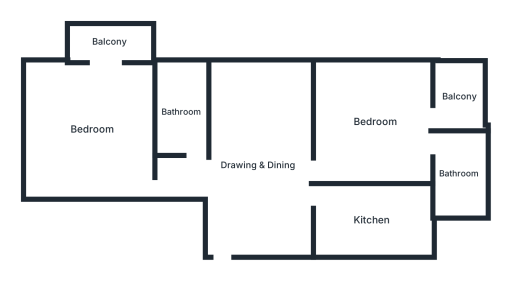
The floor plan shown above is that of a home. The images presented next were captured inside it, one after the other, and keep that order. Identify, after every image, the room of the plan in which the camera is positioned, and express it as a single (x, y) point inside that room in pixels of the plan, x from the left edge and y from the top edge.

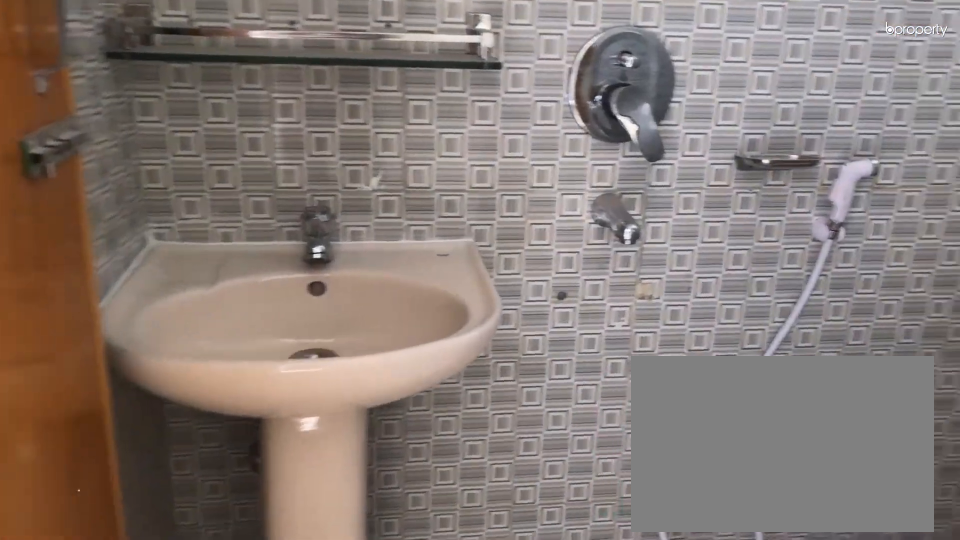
(457, 174)
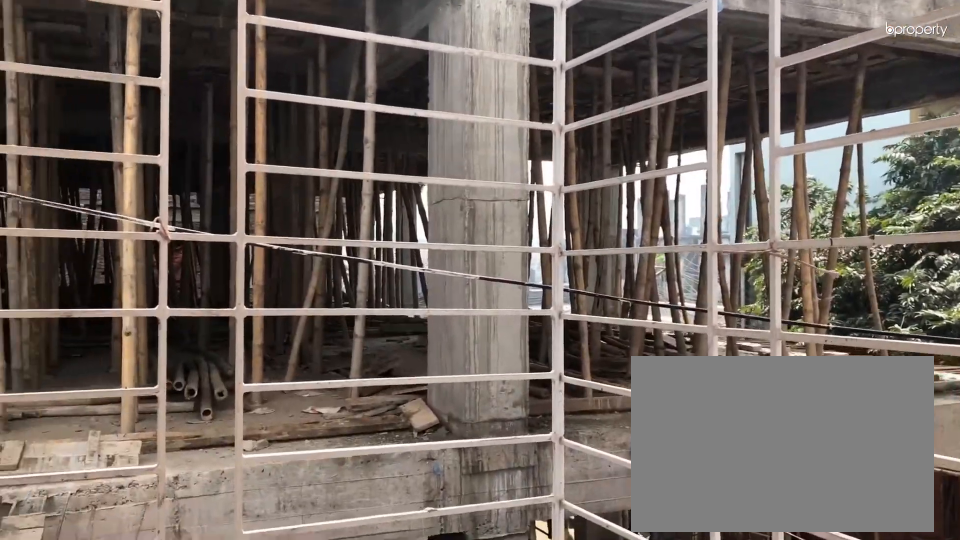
(458, 96)
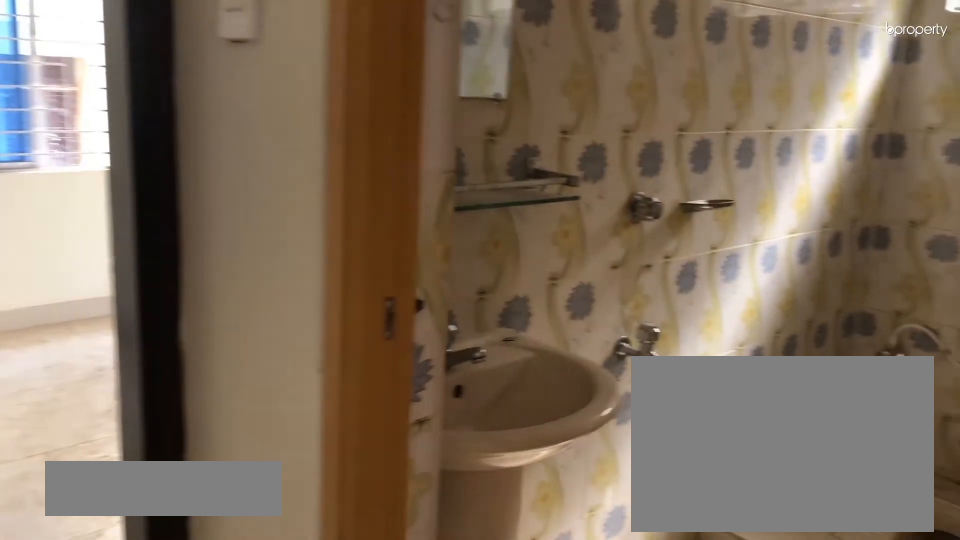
(181, 113)
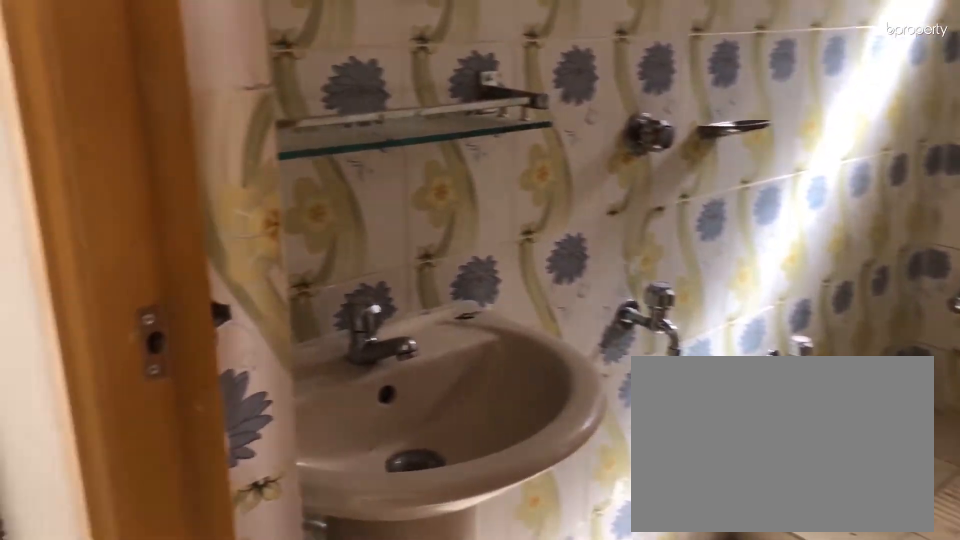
(181, 113)
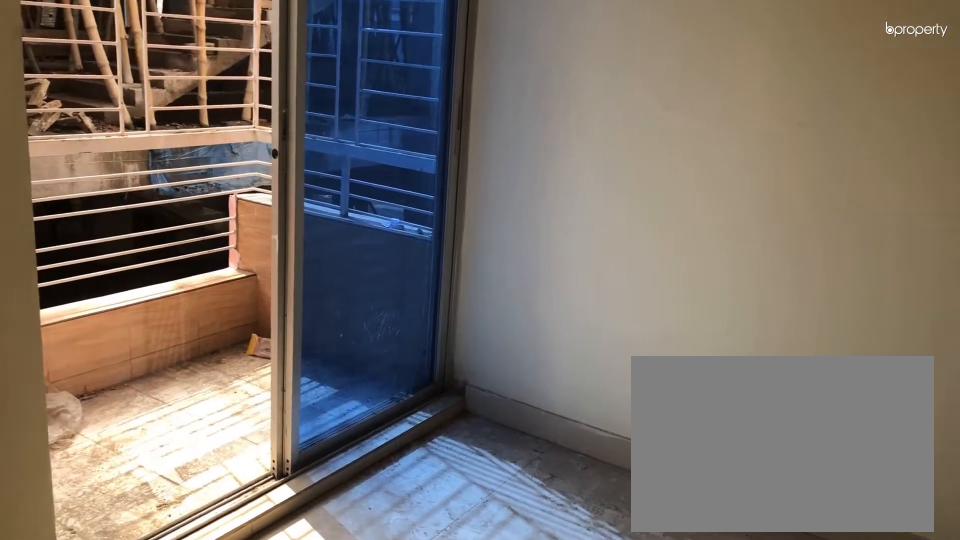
(91, 129)
